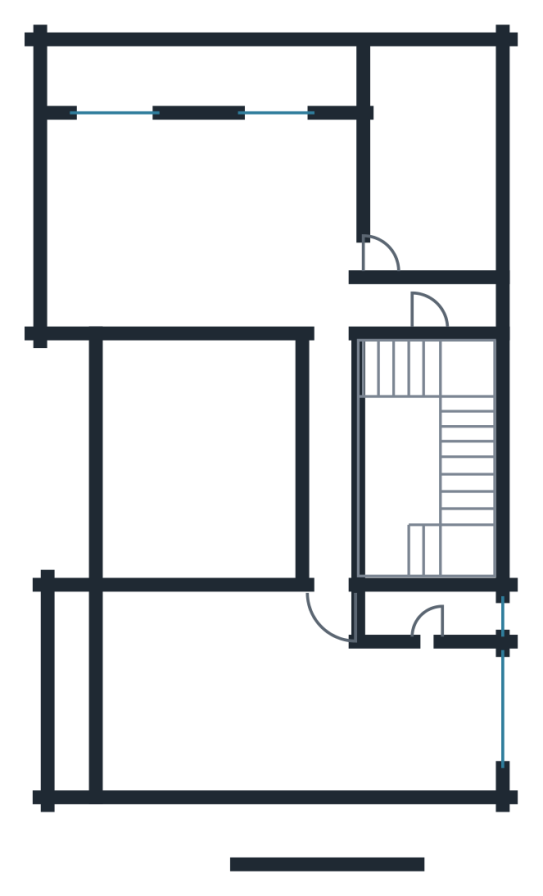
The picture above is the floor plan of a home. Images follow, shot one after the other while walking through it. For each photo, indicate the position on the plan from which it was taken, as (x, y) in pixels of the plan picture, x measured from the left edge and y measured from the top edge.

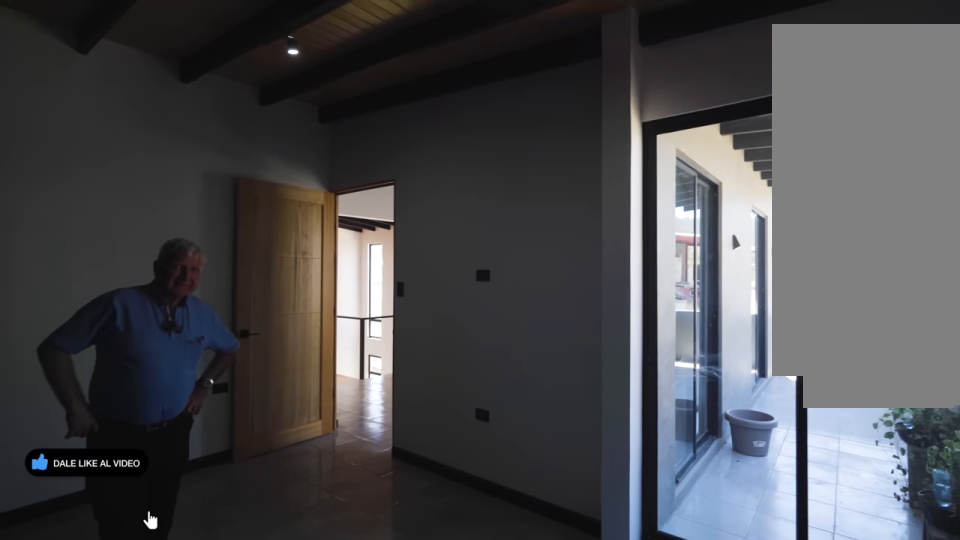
(467, 141)
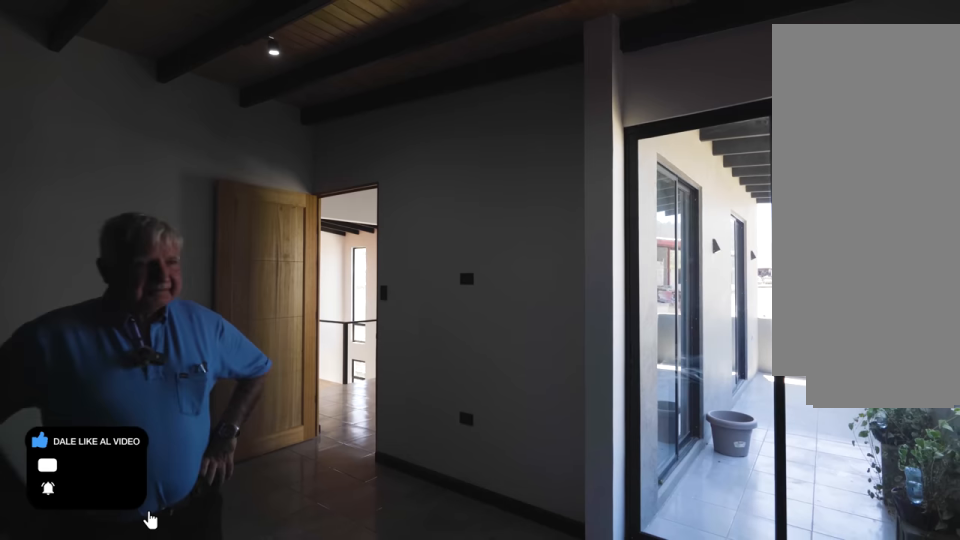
(469, 118)
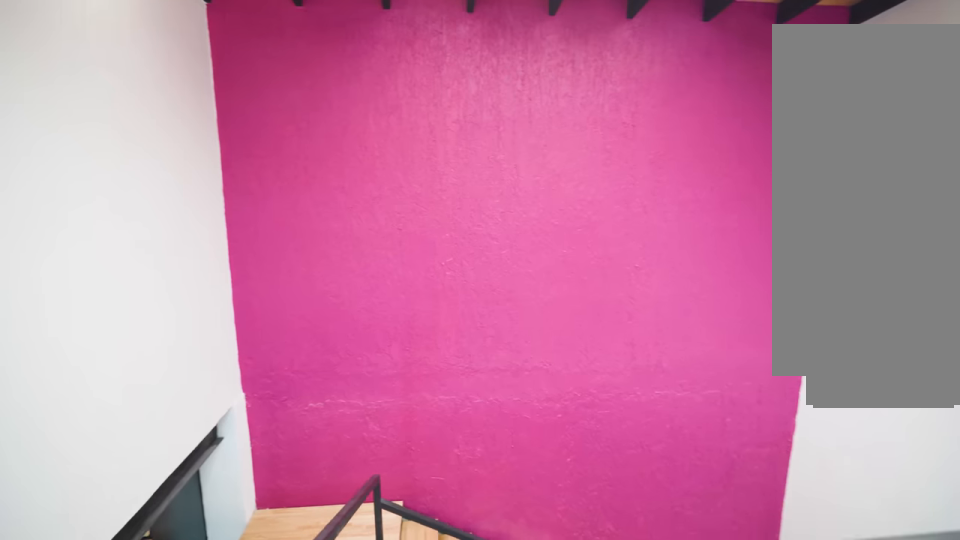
(333, 491)
